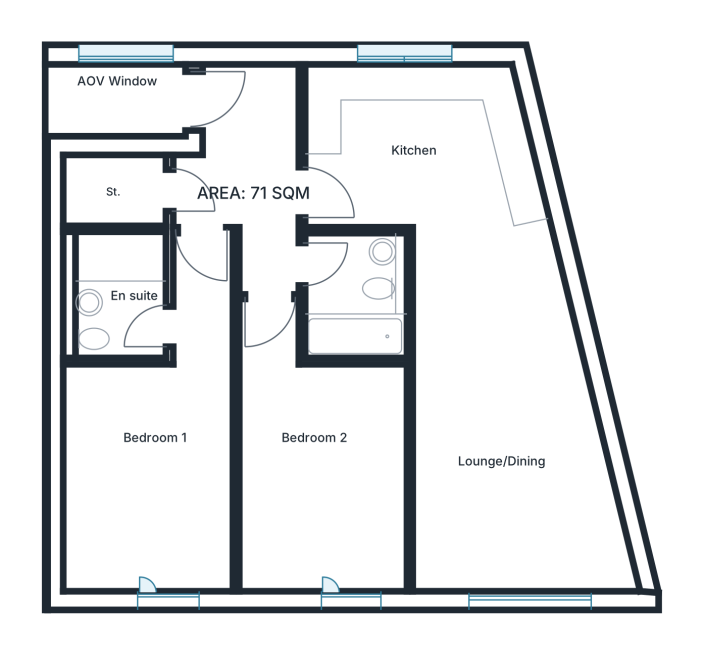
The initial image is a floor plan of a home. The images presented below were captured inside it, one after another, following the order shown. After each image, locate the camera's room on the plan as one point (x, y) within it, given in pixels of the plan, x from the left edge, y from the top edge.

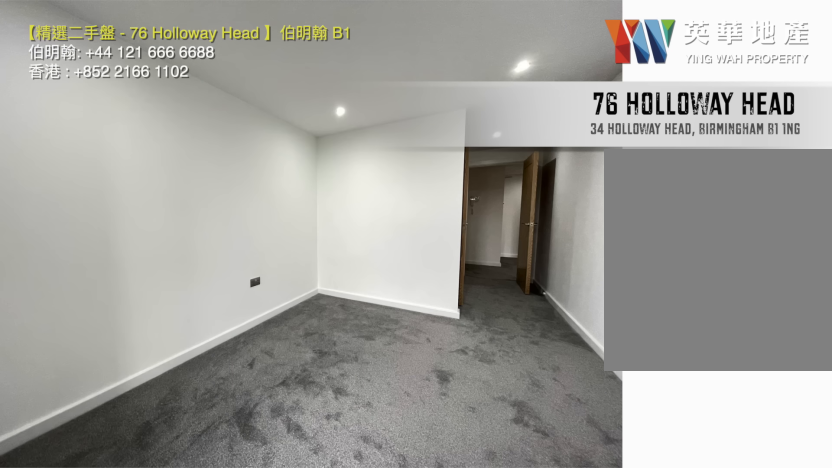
(155, 505)
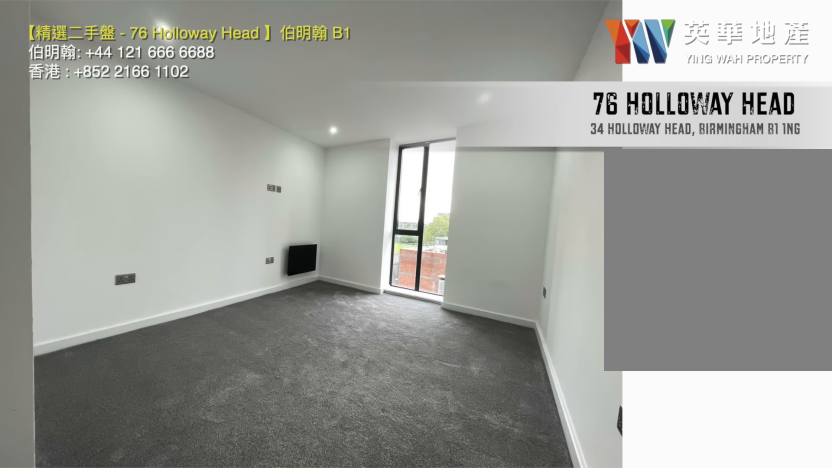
(330, 507)
